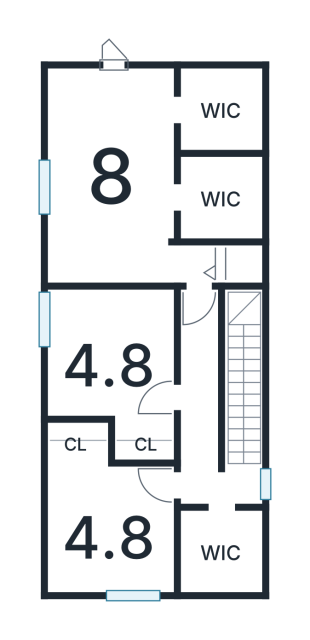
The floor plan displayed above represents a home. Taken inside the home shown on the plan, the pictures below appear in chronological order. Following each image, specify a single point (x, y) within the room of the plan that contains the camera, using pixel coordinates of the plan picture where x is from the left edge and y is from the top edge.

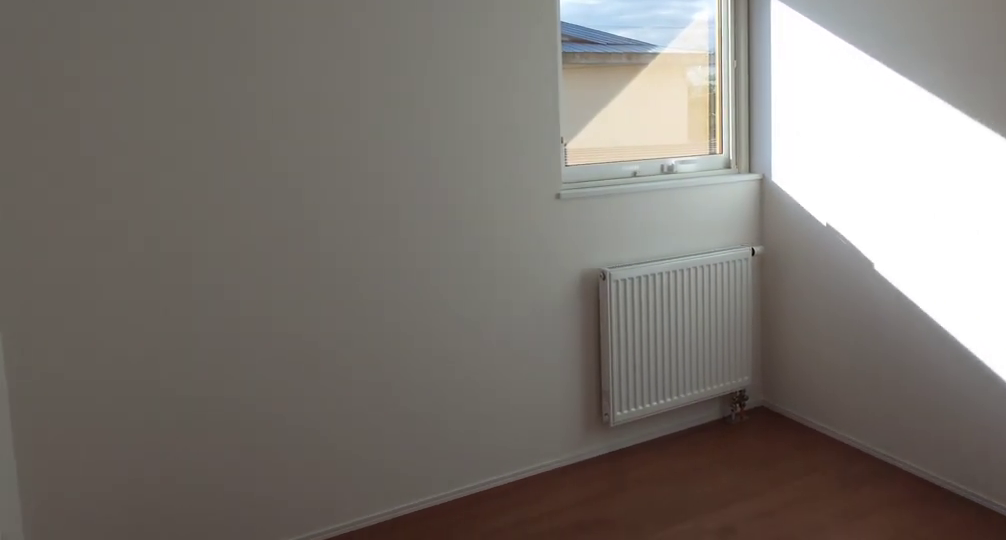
(114, 358)
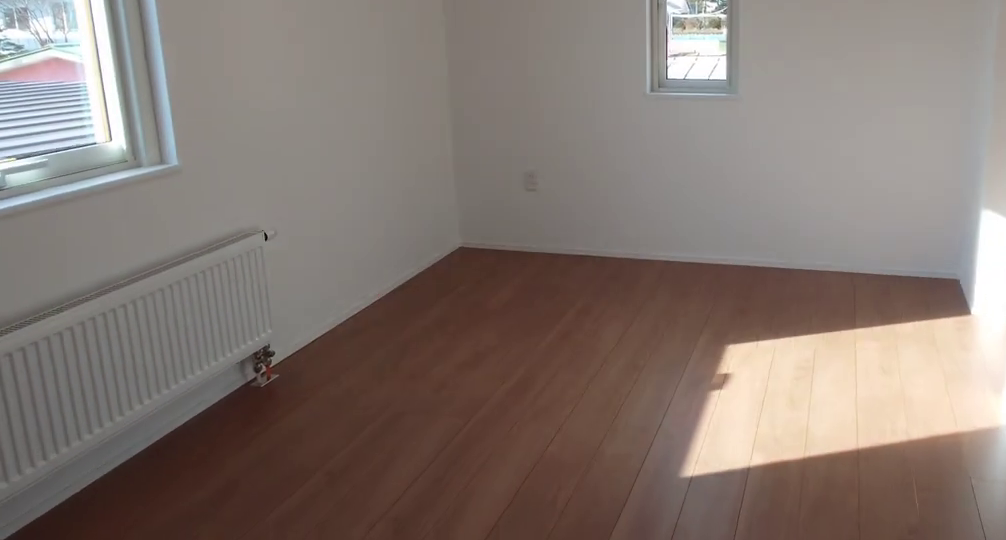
(107, 191)
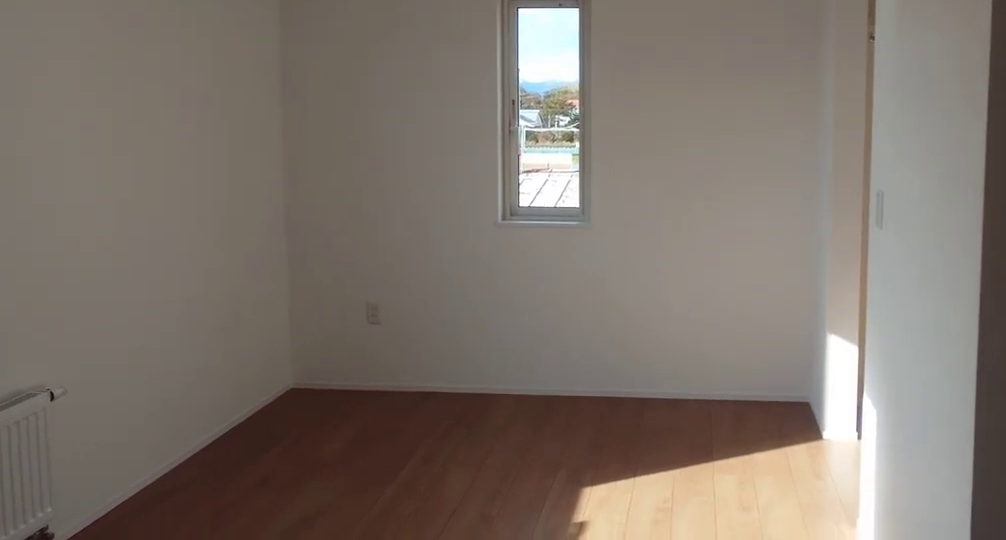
(107, 191)
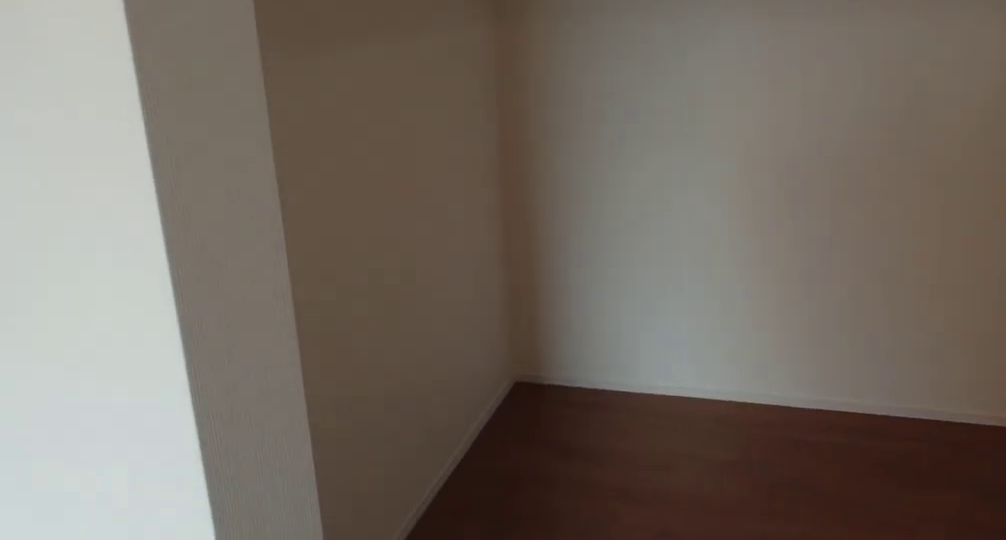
(223, 208)
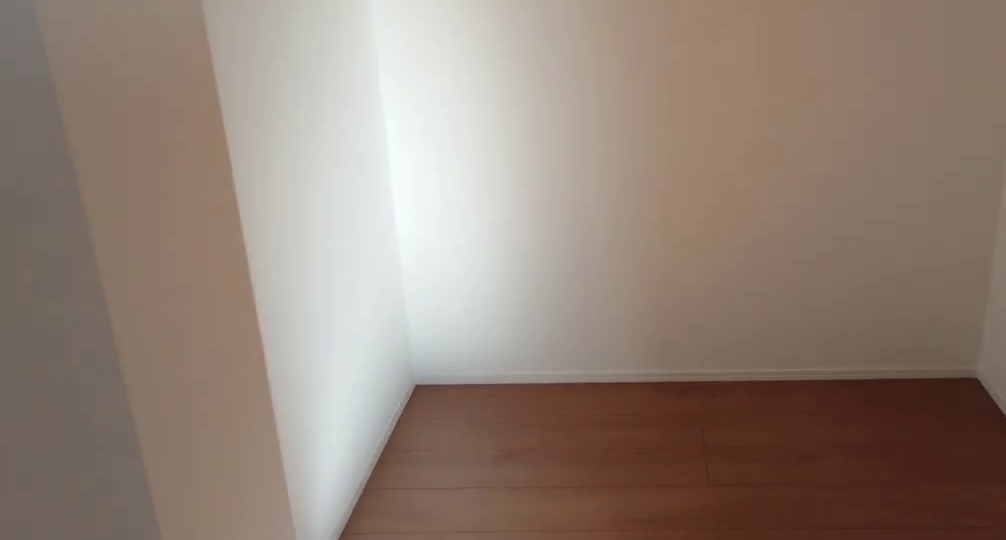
(223, 208)
